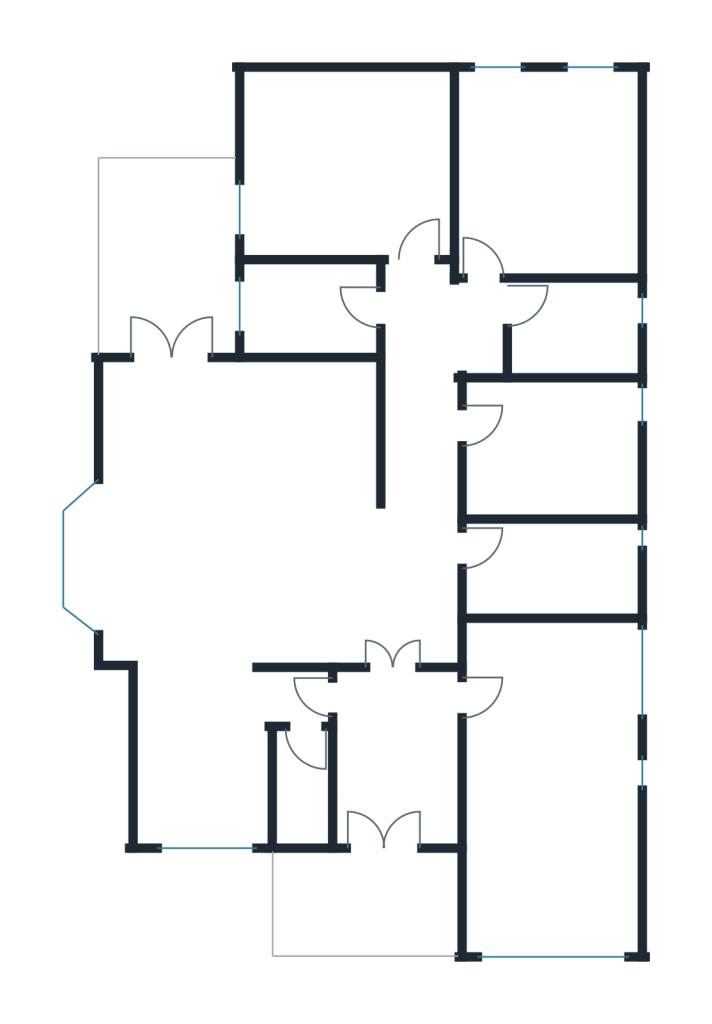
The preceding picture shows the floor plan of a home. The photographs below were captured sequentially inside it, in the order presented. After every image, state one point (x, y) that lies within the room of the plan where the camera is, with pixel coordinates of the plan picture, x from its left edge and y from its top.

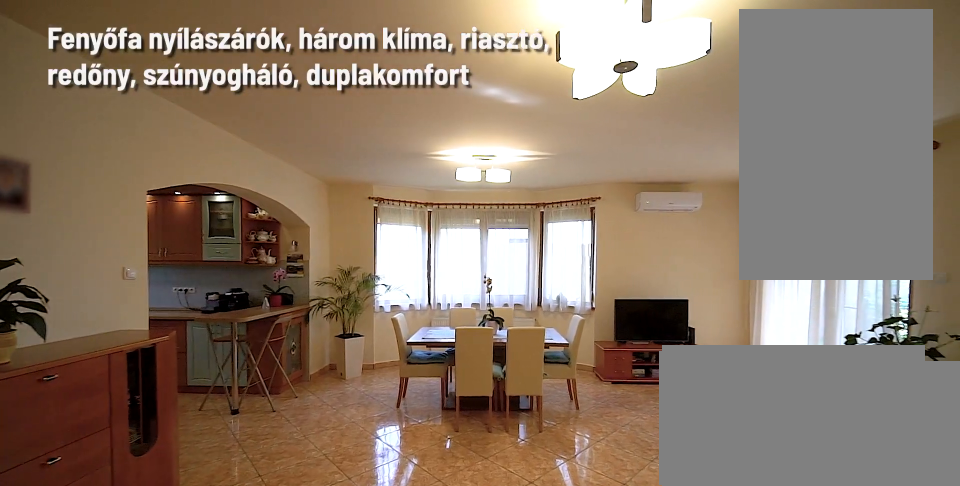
(230, 531)
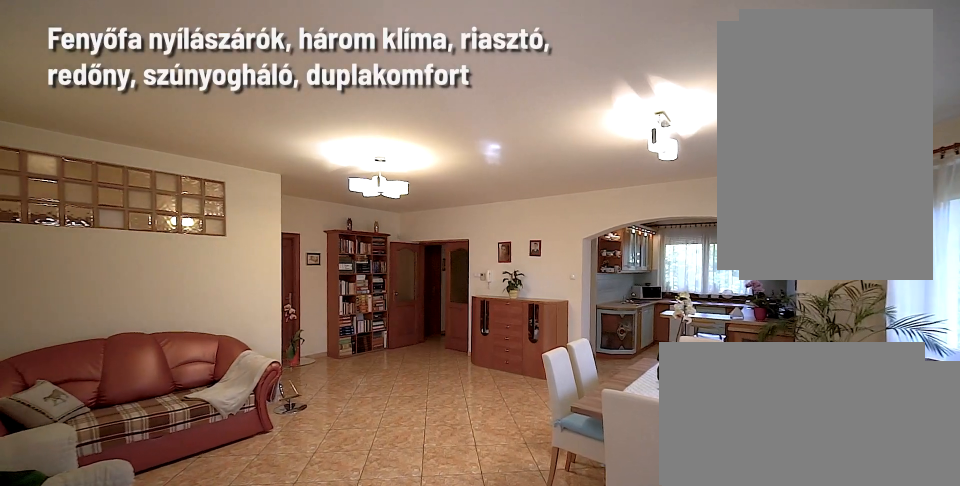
(231, 531)
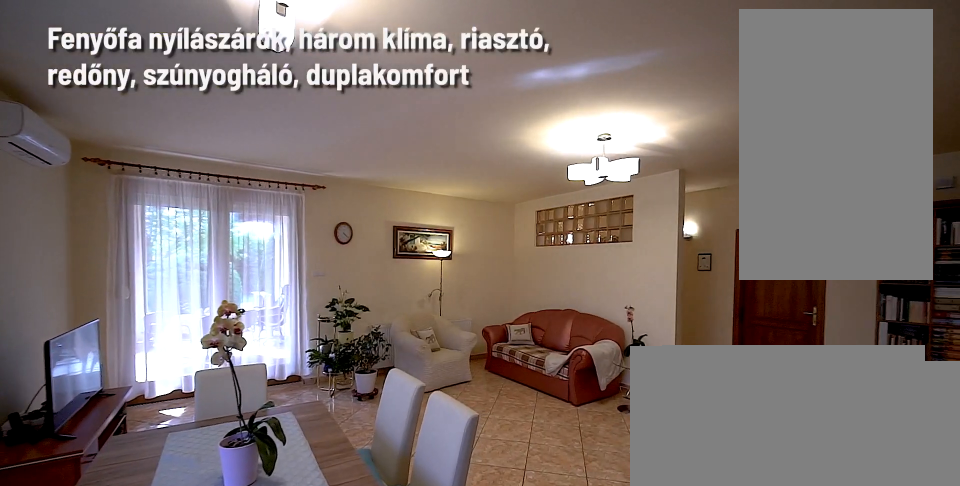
(231, 531)
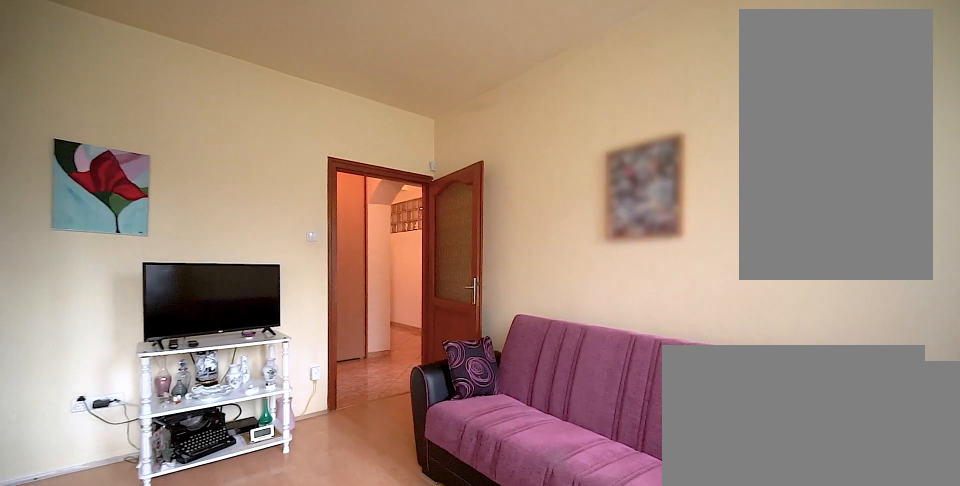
(549, 174)
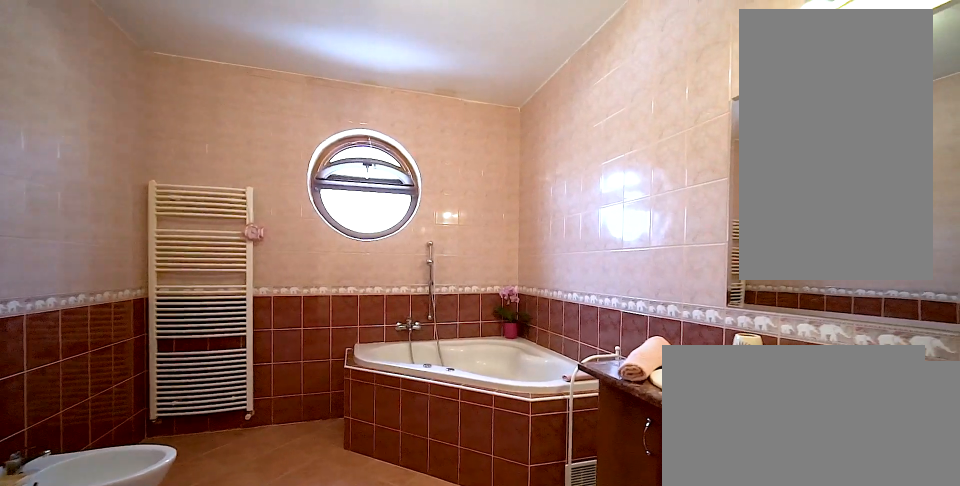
(544, 455)
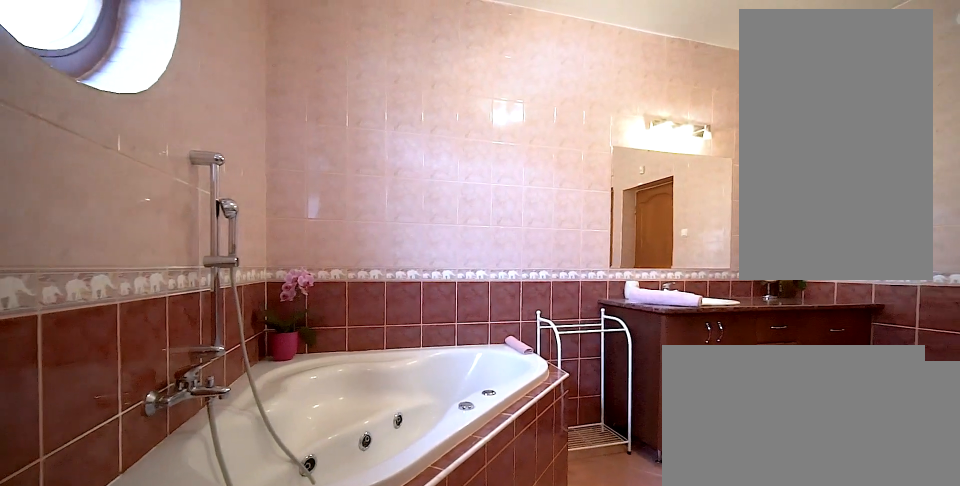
(544, 454)
